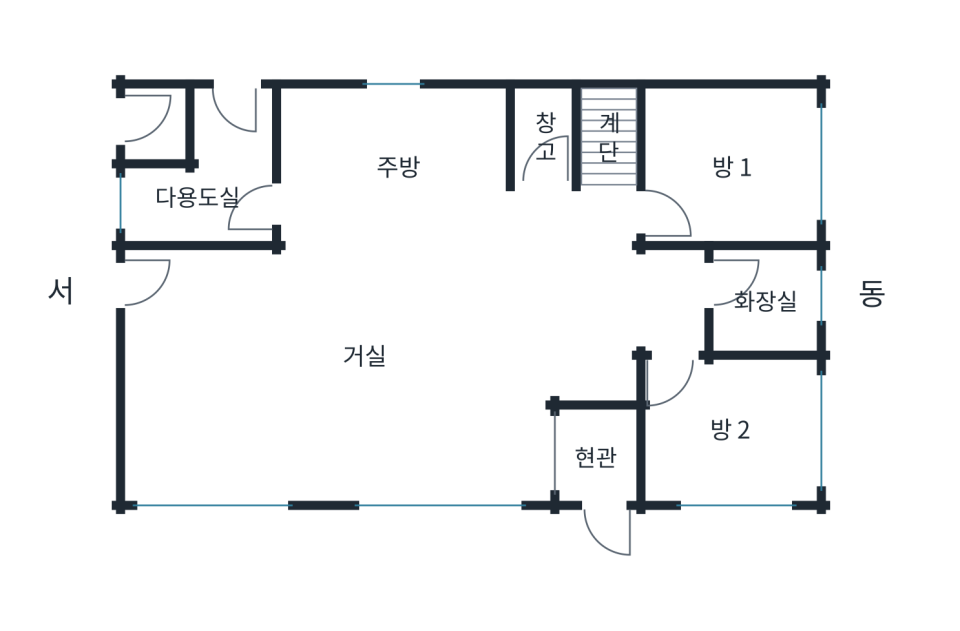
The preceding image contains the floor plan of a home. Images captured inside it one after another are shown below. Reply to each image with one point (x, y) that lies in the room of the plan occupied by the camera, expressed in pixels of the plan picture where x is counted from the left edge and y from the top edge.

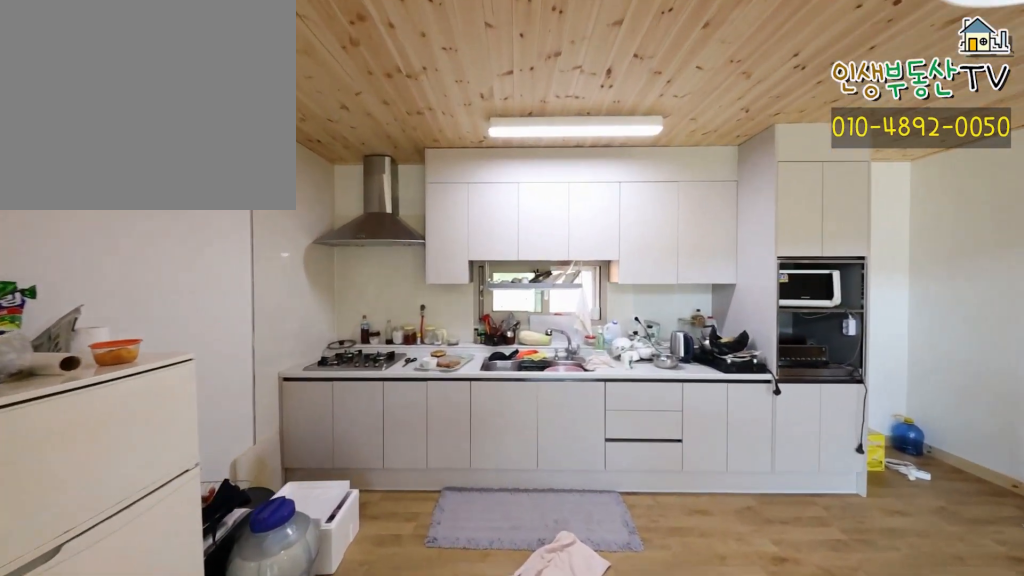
(409, 171)
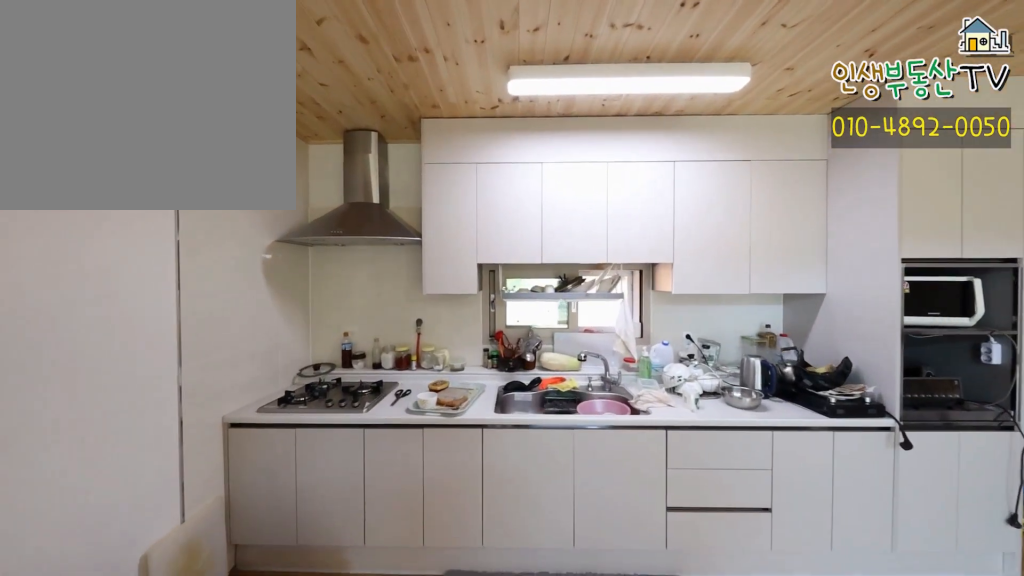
(409, 171)
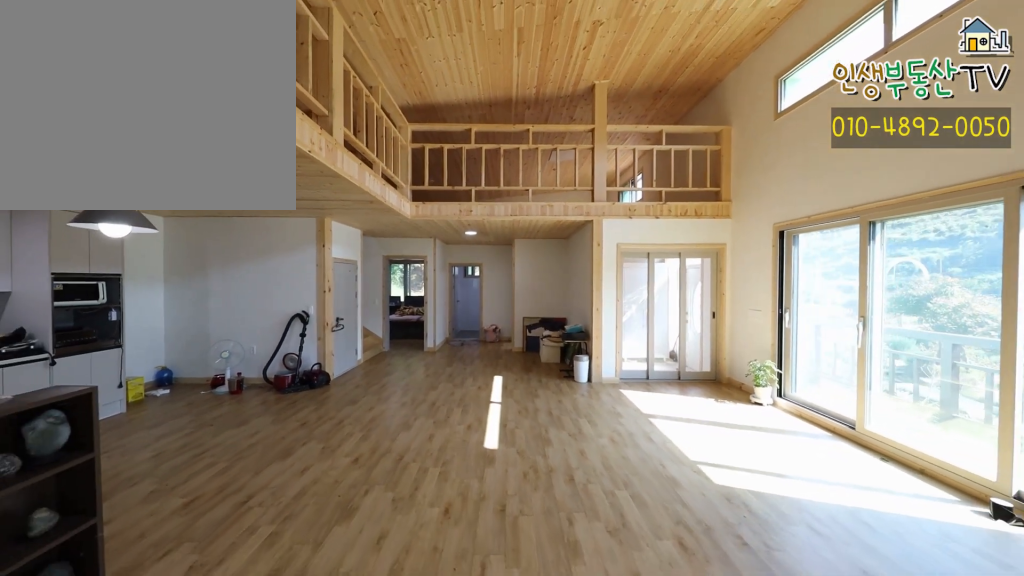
(376, 323)
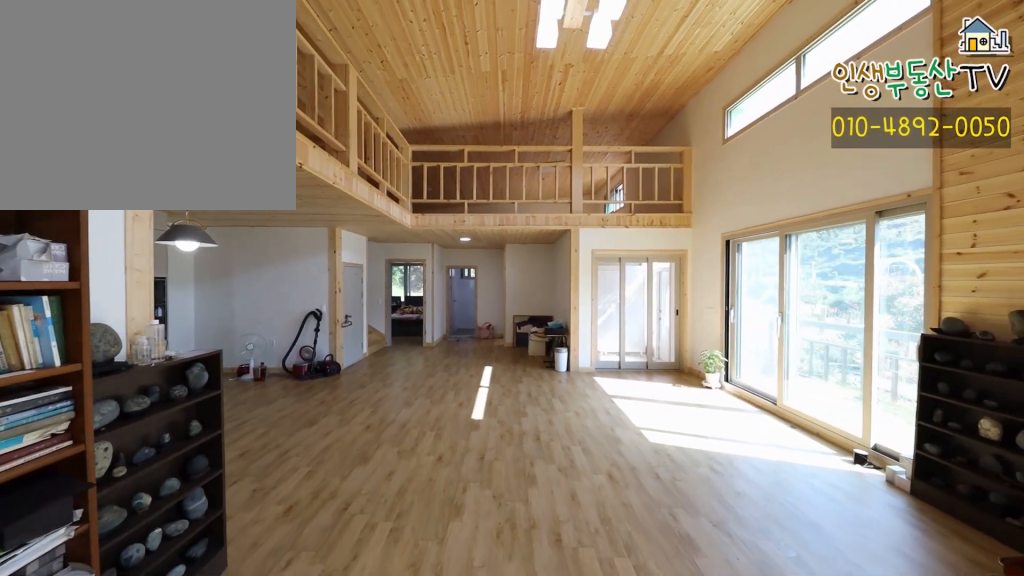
(376, 323)
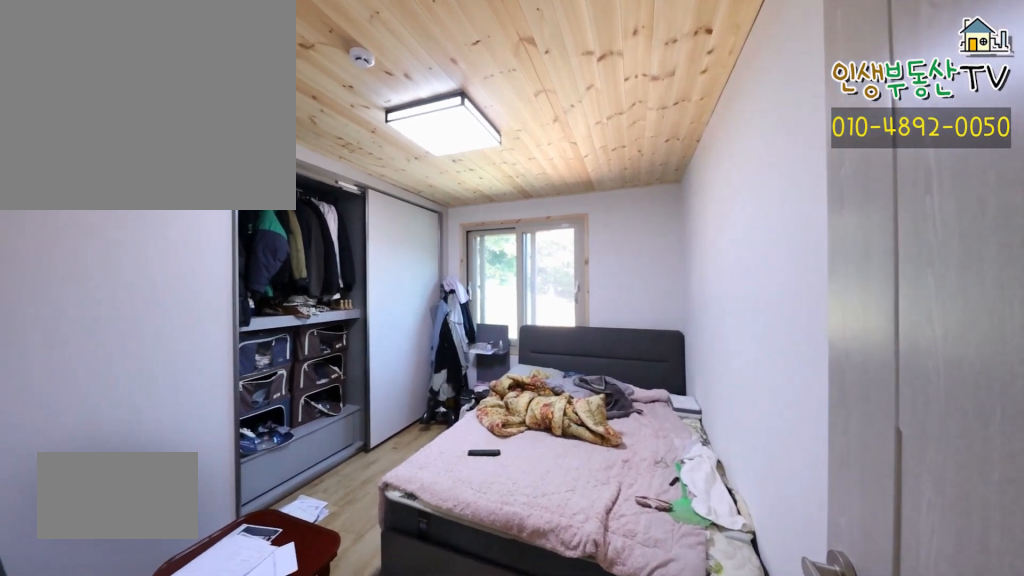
(739, 165)
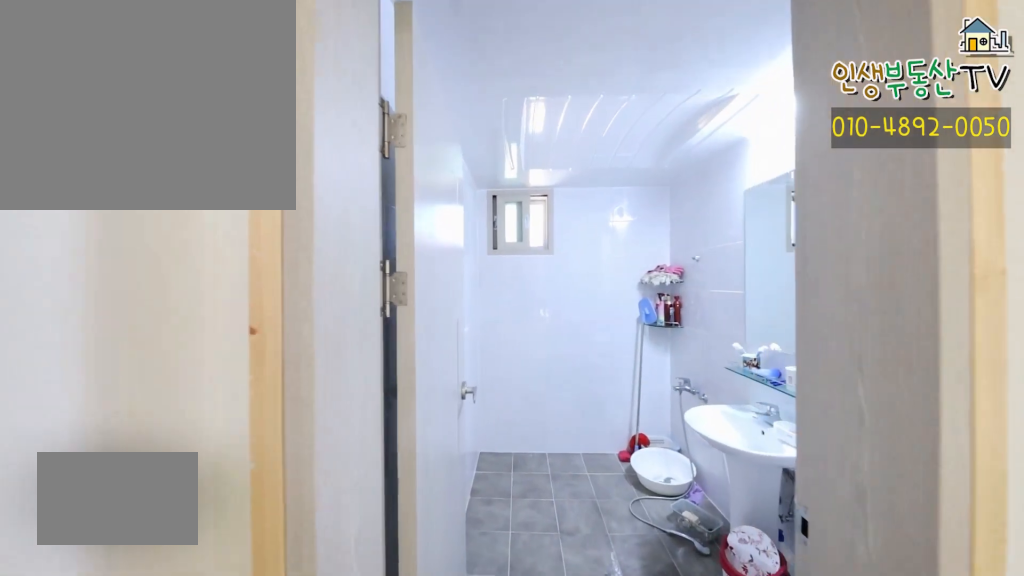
(764, 291)
